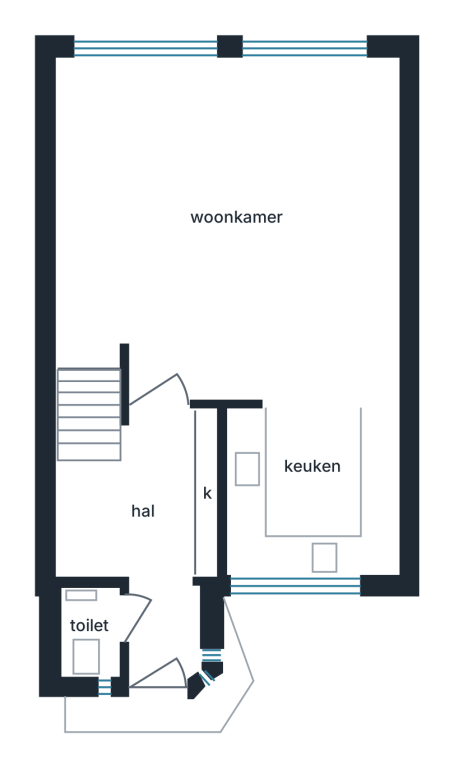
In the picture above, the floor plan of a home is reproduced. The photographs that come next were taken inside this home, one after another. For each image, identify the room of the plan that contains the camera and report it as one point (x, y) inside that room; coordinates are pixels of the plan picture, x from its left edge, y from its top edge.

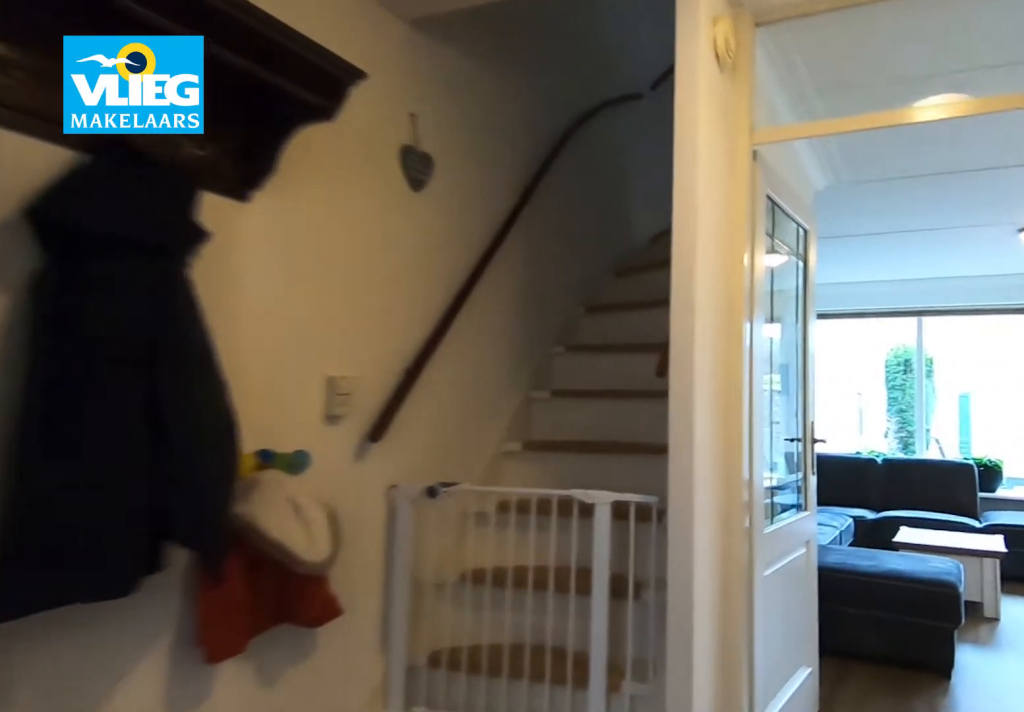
(139, 537)
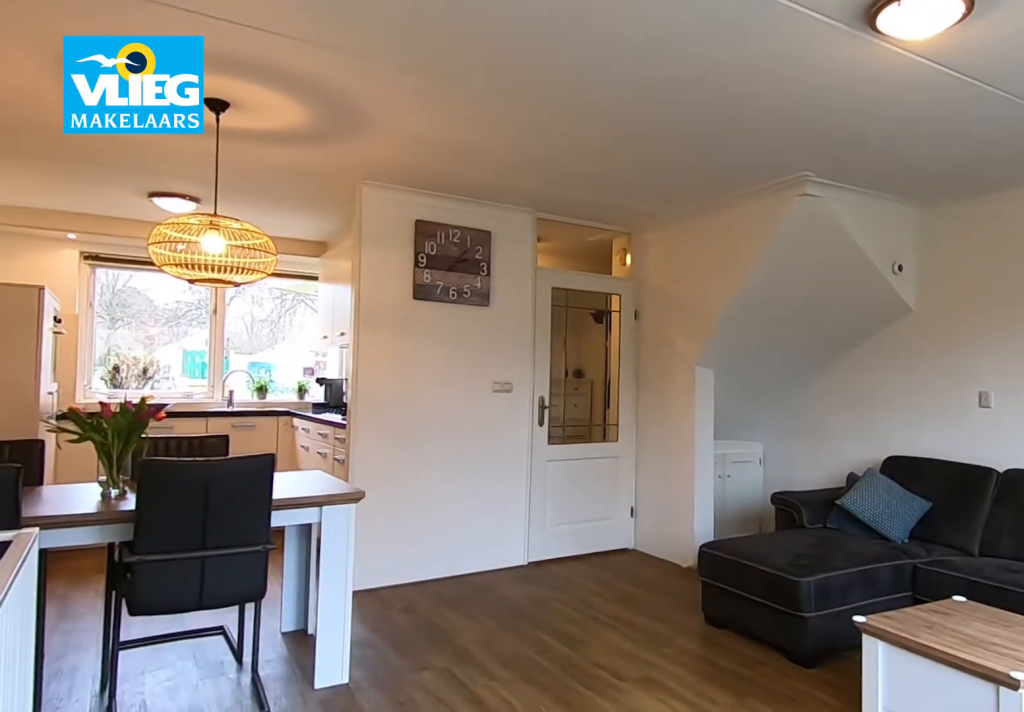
(222, 155)
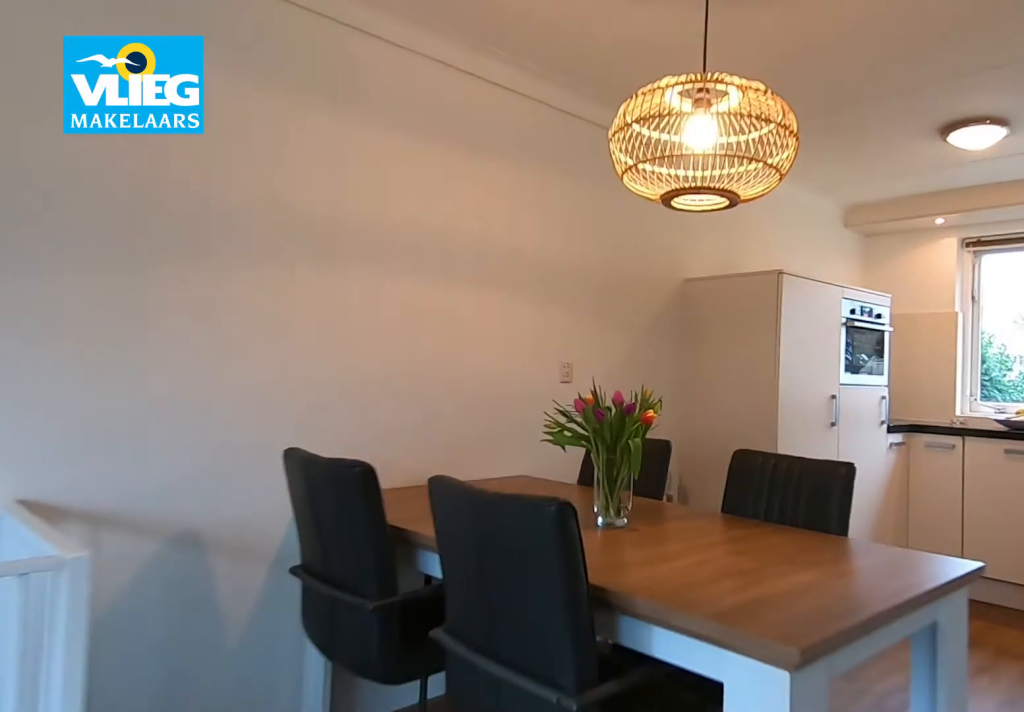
(222, 155)
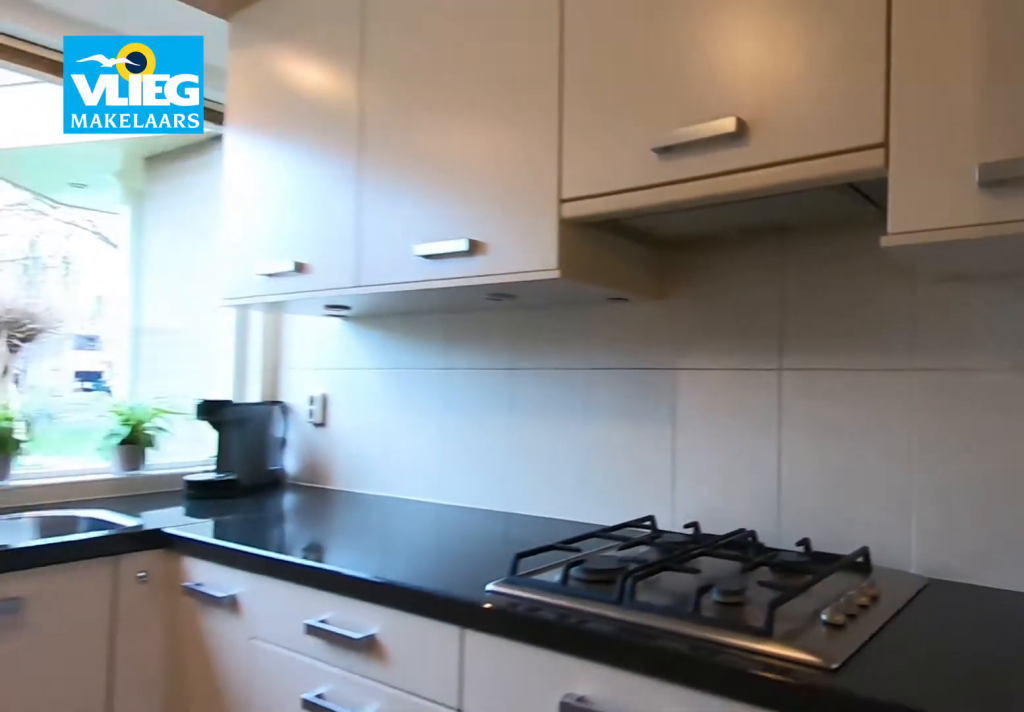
(314, 490)
